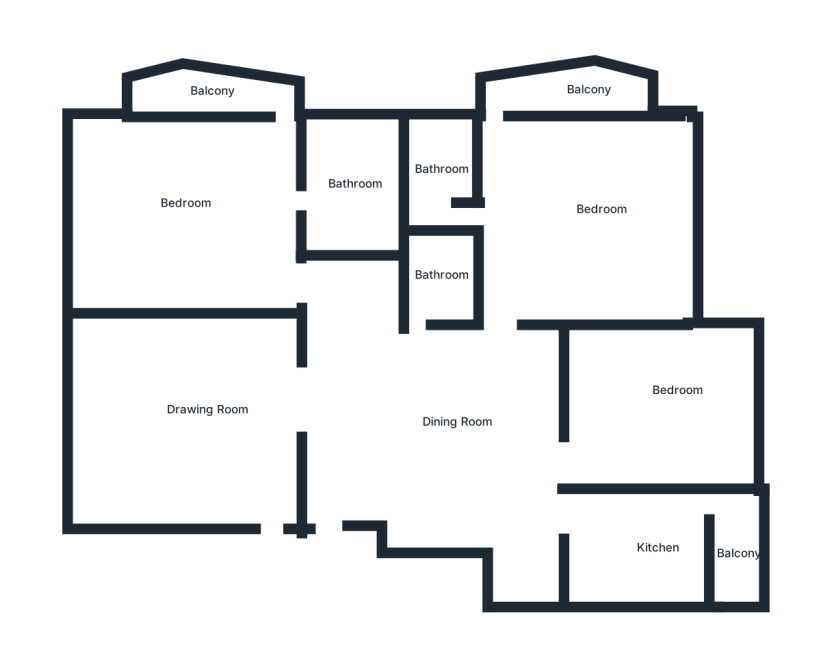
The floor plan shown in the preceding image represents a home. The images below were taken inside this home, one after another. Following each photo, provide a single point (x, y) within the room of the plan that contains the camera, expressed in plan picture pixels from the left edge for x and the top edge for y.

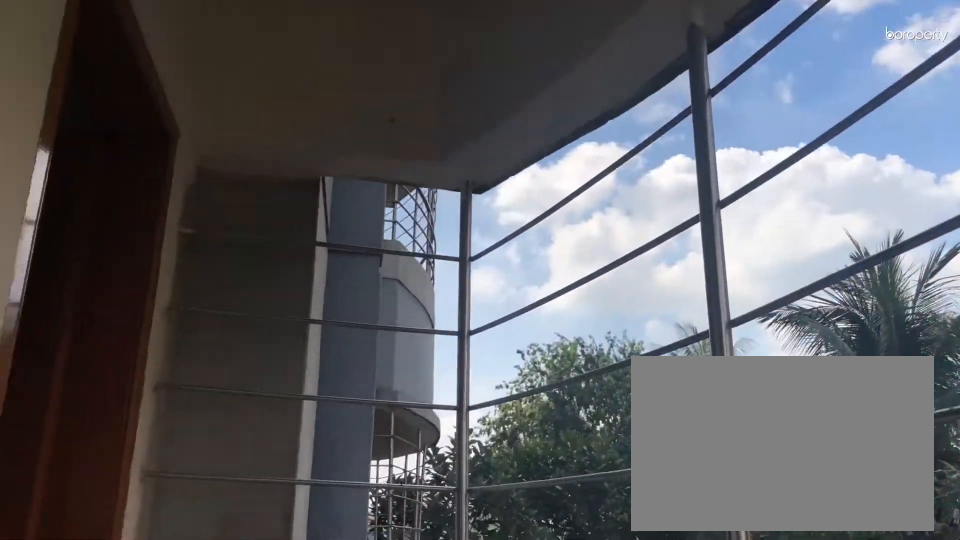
(581, 91)
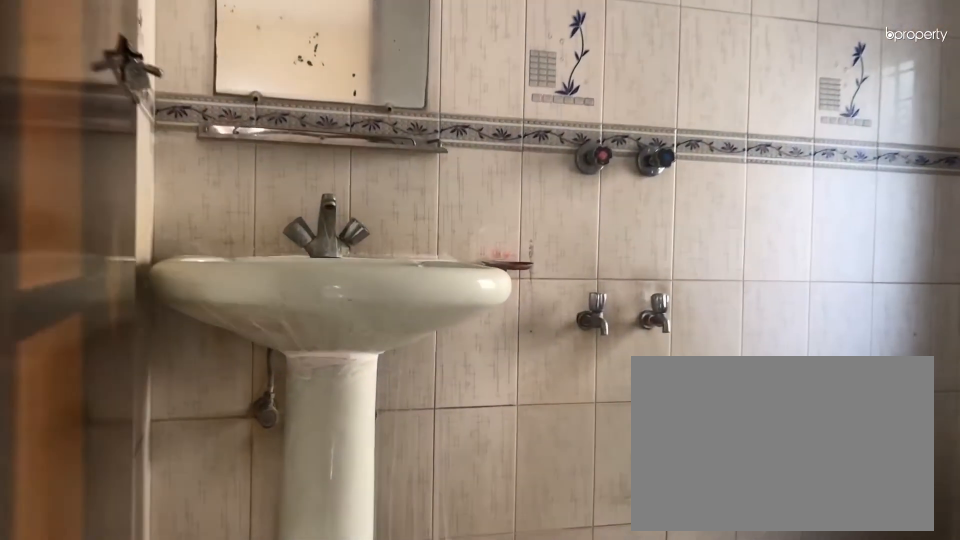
(431, 179)
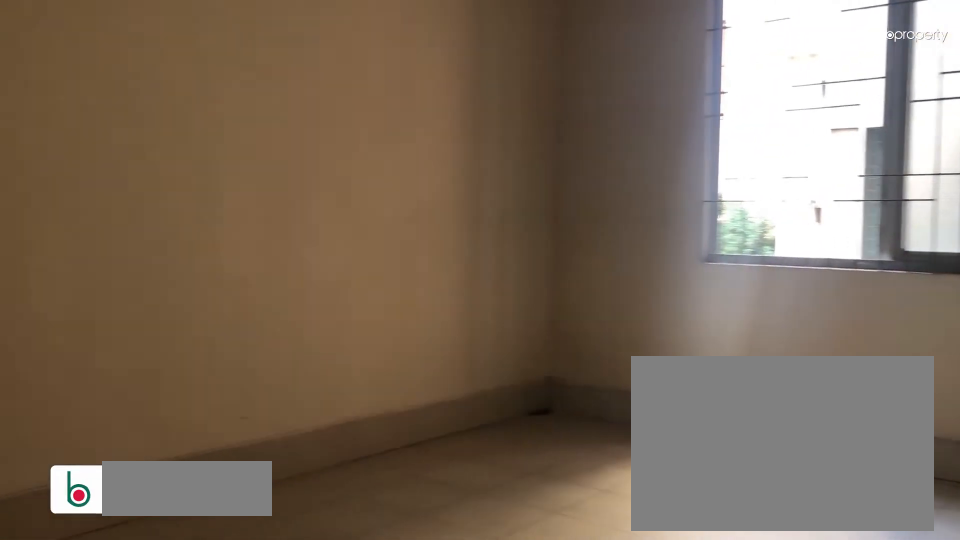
(661, 395)
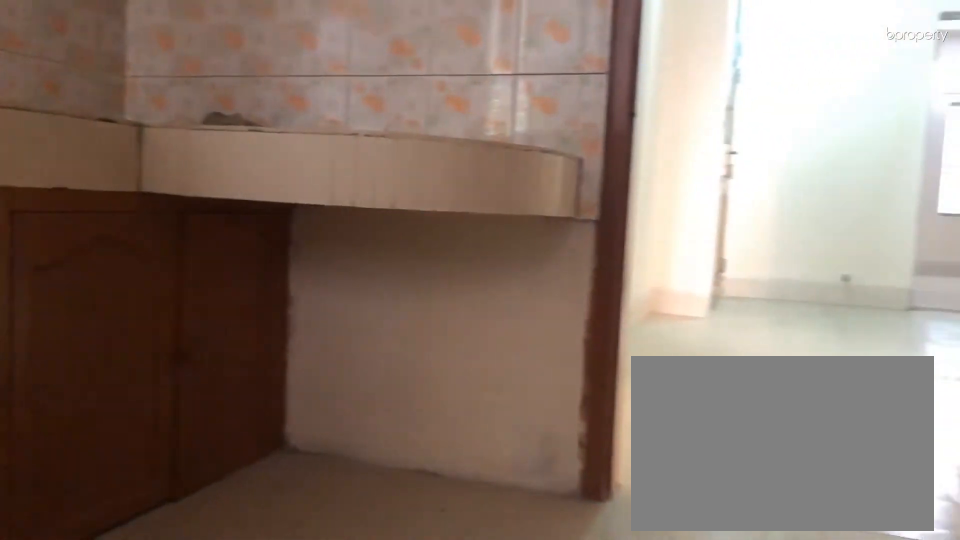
(662, 555)
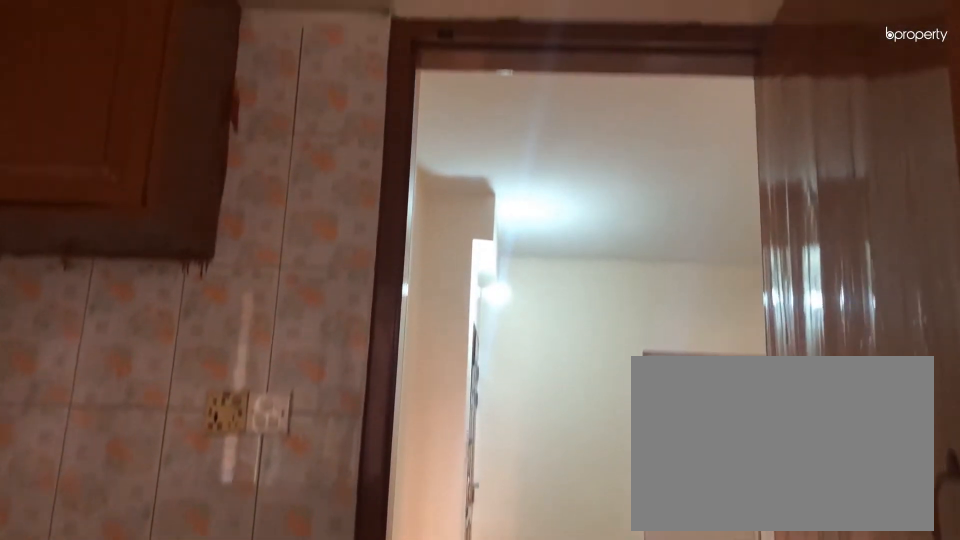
(662, 555)
